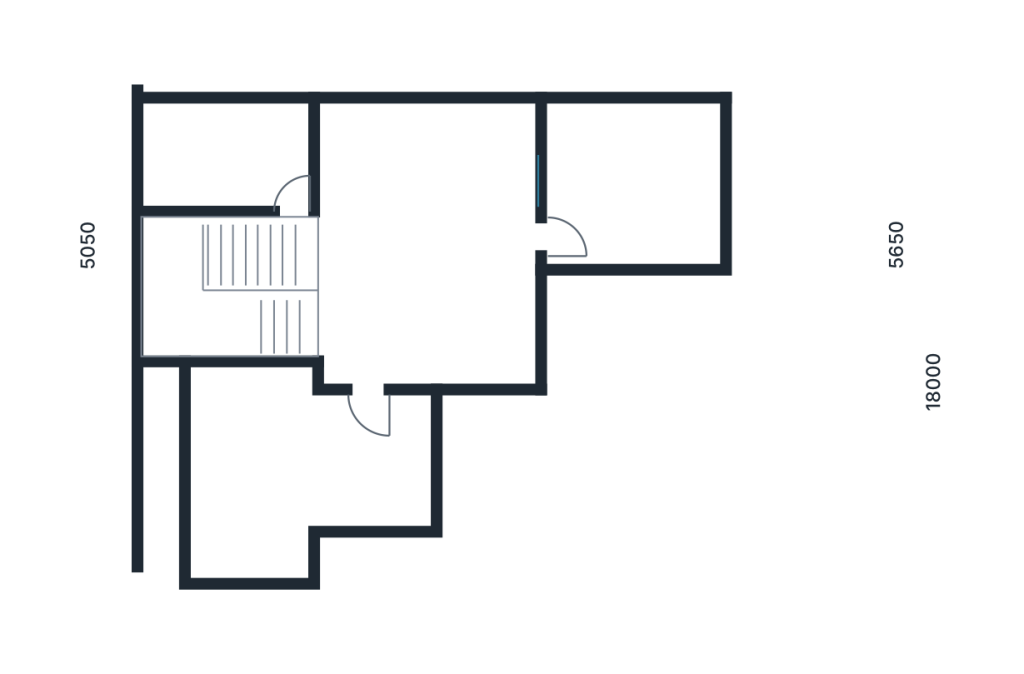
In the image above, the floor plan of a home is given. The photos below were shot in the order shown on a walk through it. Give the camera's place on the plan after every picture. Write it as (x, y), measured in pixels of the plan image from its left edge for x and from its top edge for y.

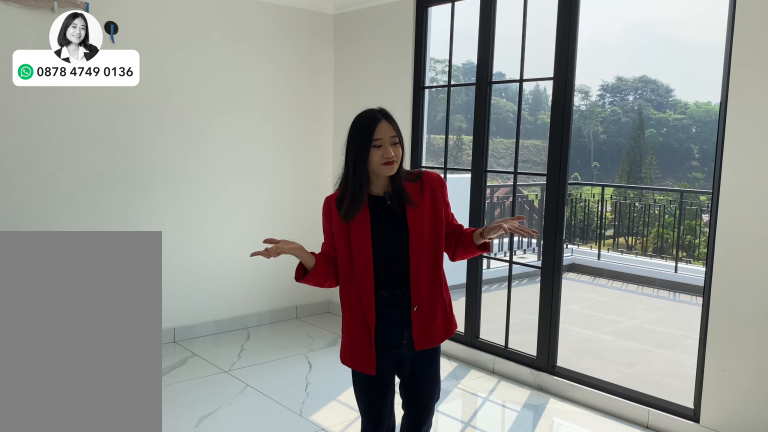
(414, 187)
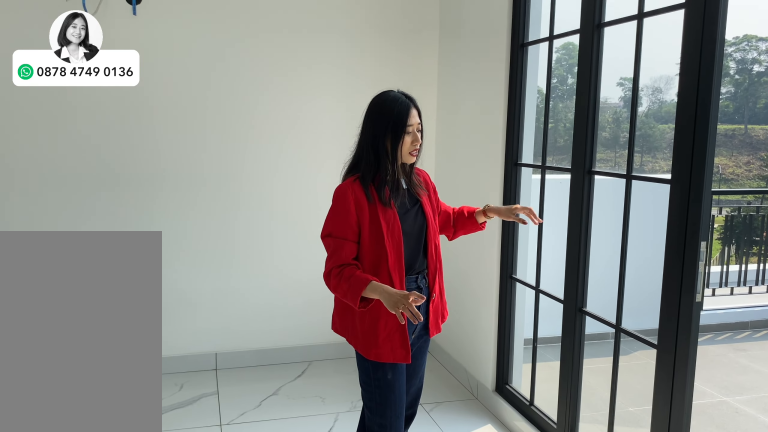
(414, 187)
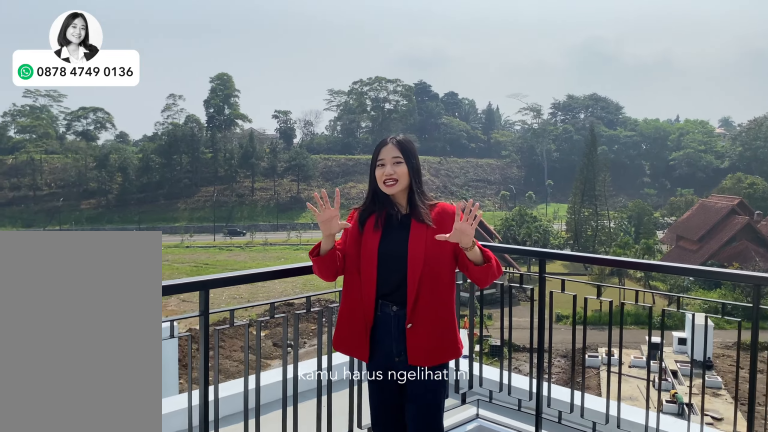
(631, 166)
